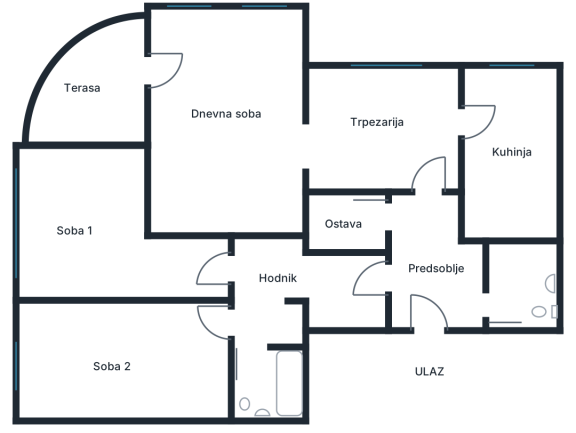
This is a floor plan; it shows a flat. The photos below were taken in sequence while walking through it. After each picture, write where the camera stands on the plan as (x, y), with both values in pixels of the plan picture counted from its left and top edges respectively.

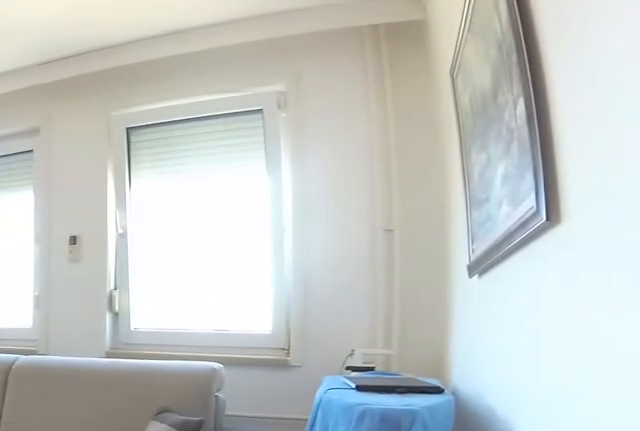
(301, 156)
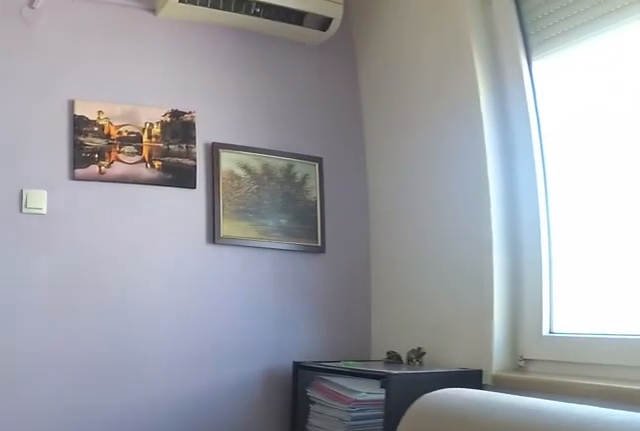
(264, 80)
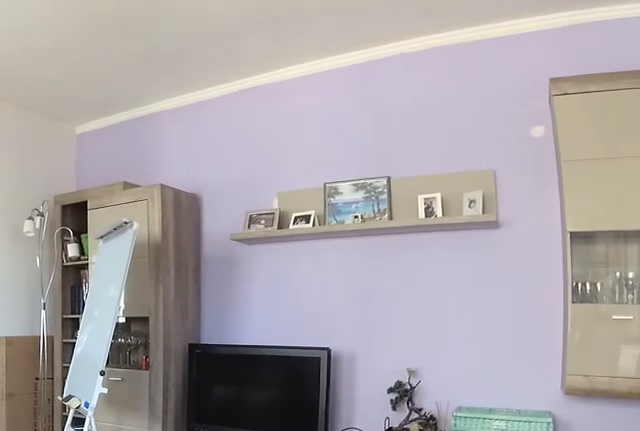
(169, 70)
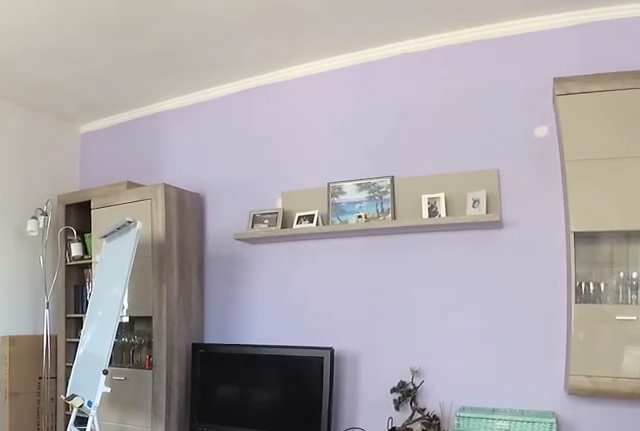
(169, 70)
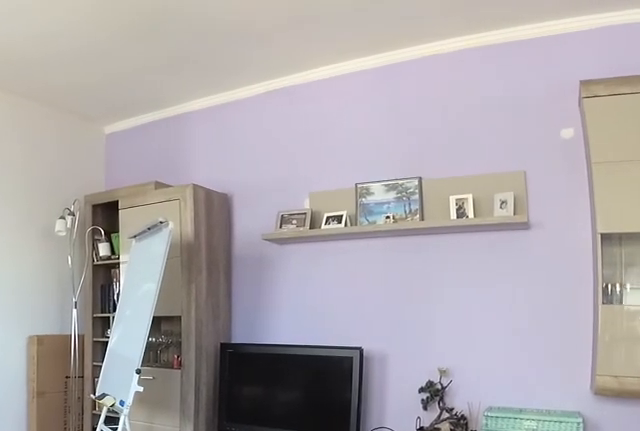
(169, 70)
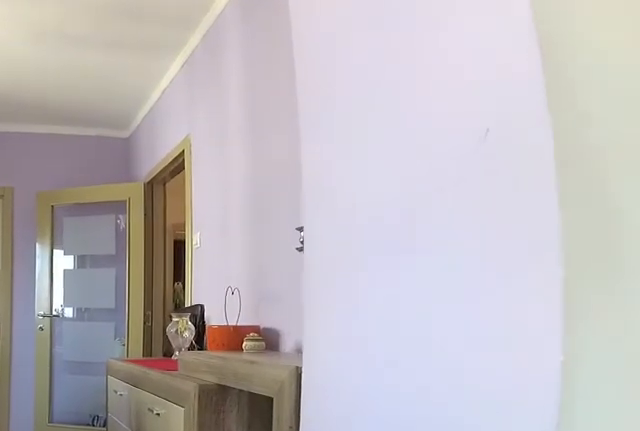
(270, 149)
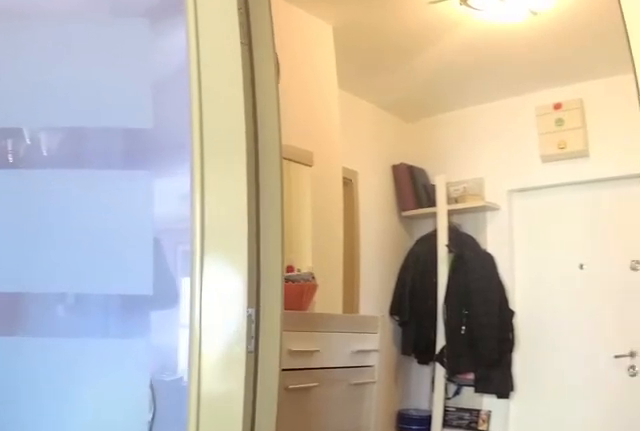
(396, 148)
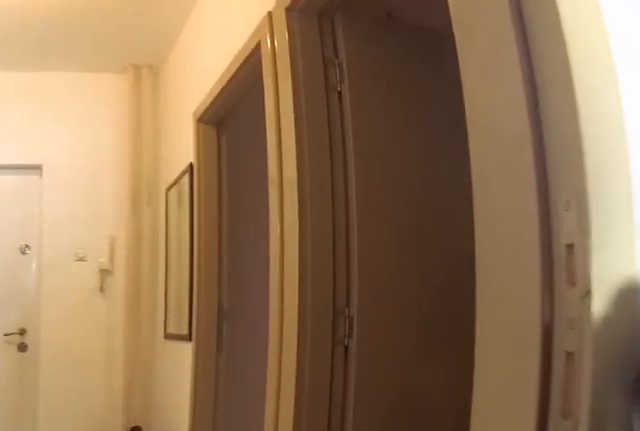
(420, 162)
